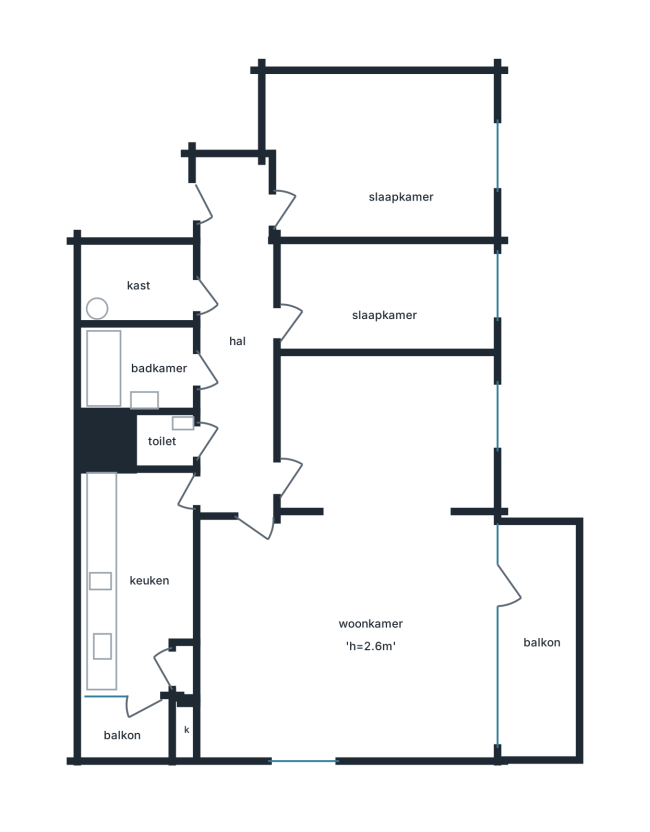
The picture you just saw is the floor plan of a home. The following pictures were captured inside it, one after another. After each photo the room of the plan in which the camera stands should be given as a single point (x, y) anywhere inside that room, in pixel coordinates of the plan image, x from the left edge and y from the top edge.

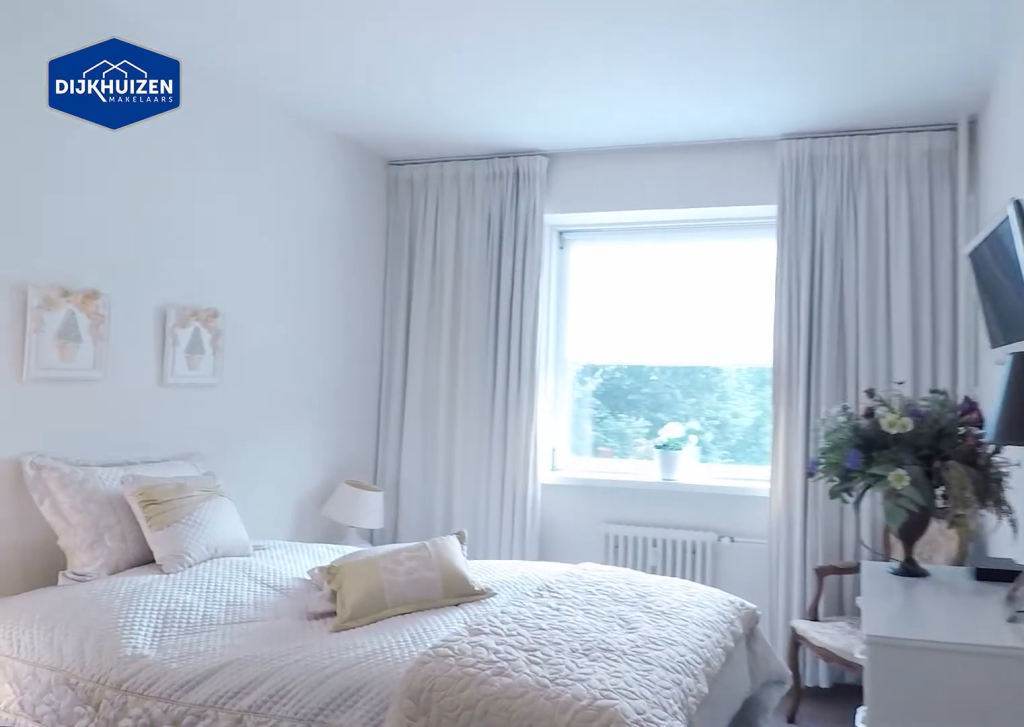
(381, 153)
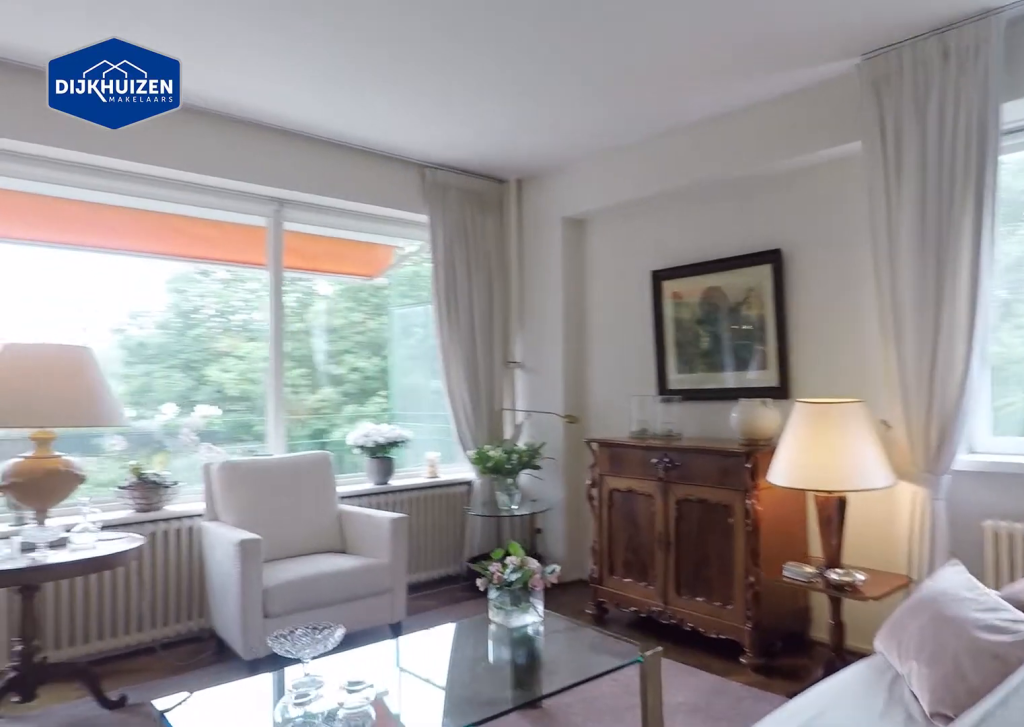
(357, 570)
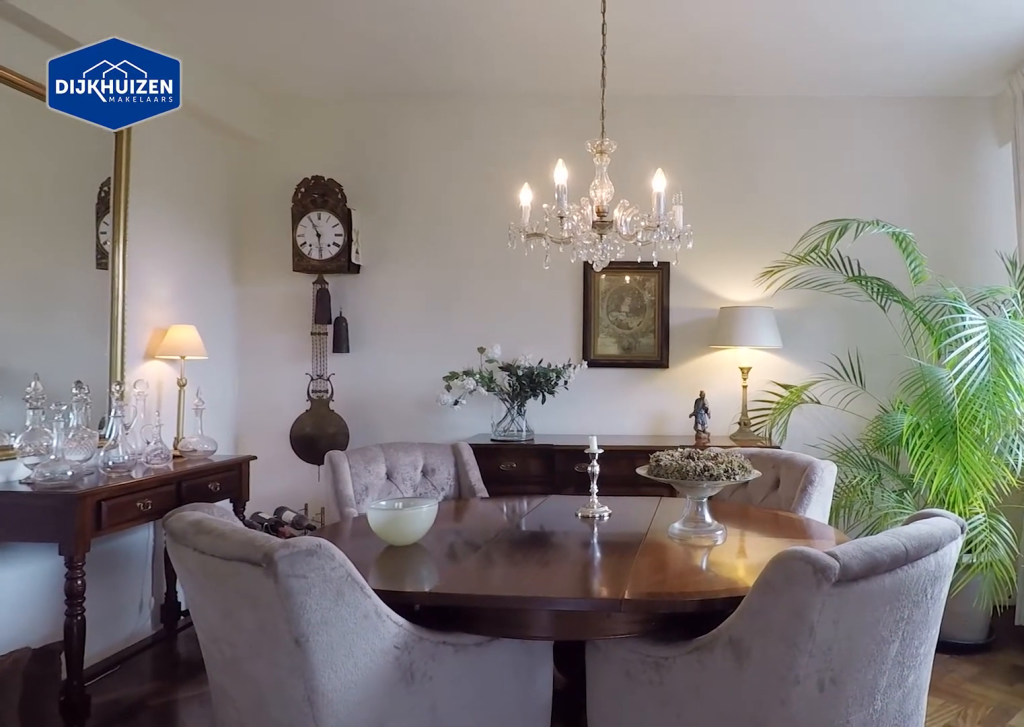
(357, 570)
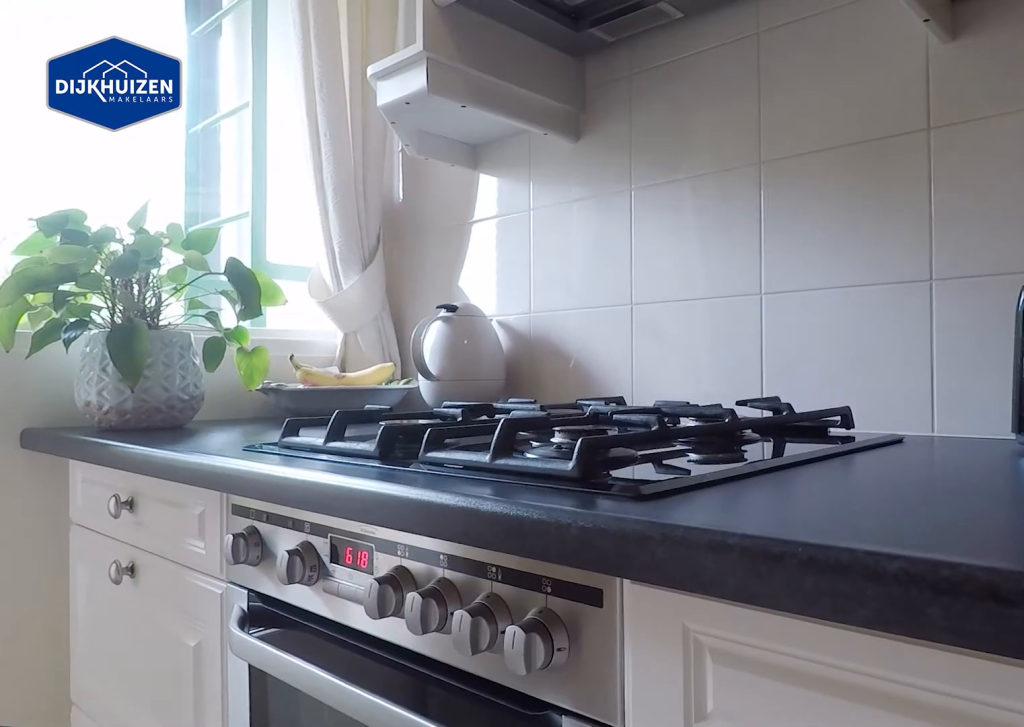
(131, 578)
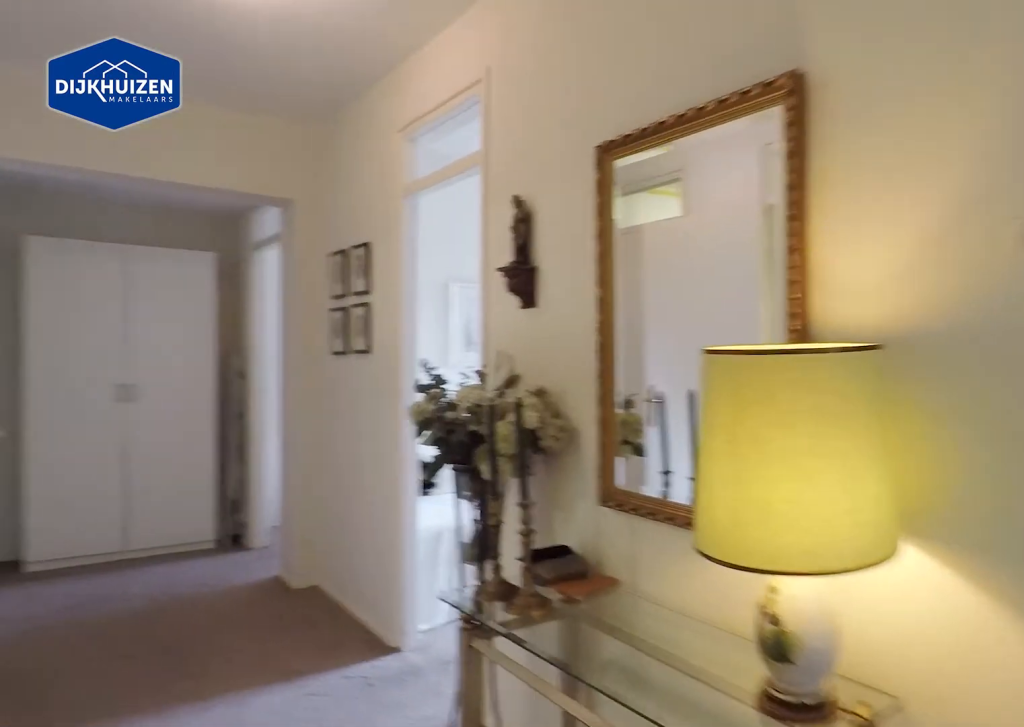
(237, 342)
